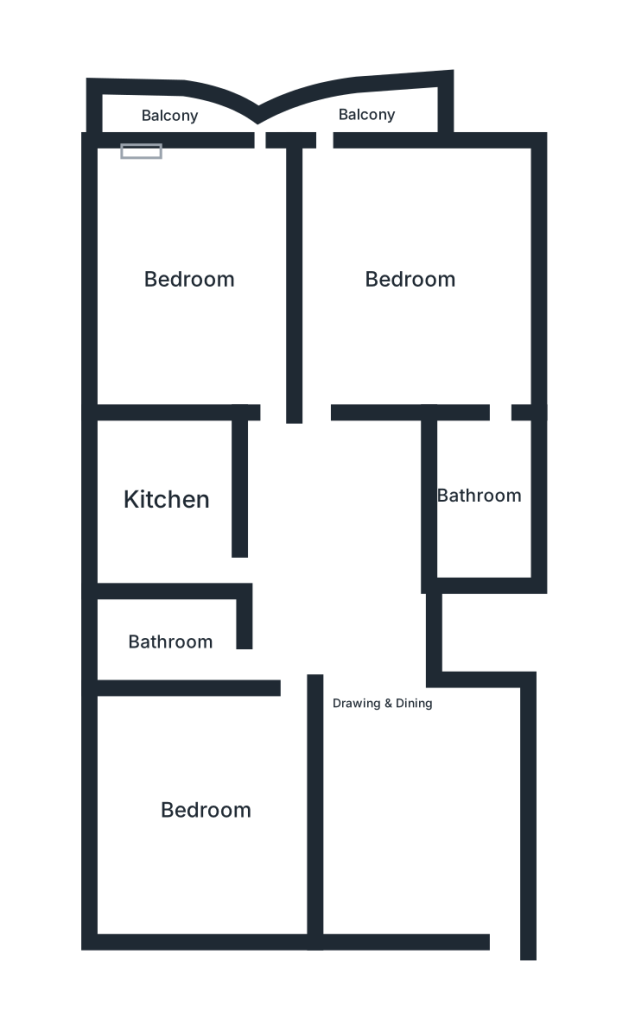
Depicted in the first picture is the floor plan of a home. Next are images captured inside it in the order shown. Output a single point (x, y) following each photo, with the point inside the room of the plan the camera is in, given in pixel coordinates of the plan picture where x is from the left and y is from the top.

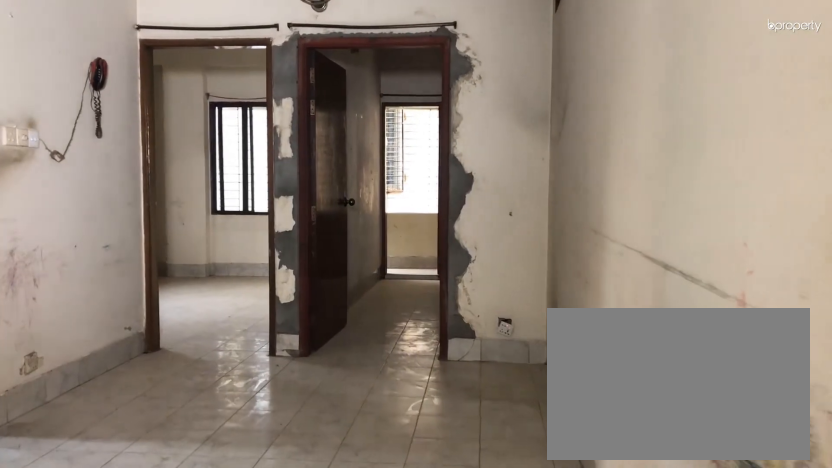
(386, 703)
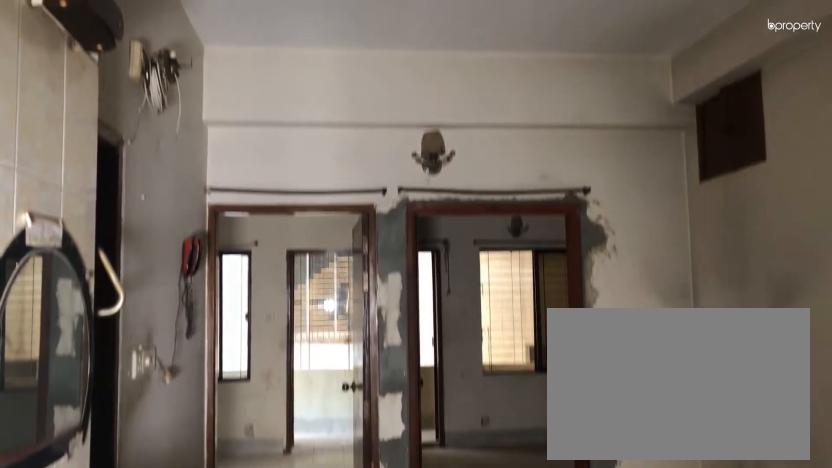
(386, 703)
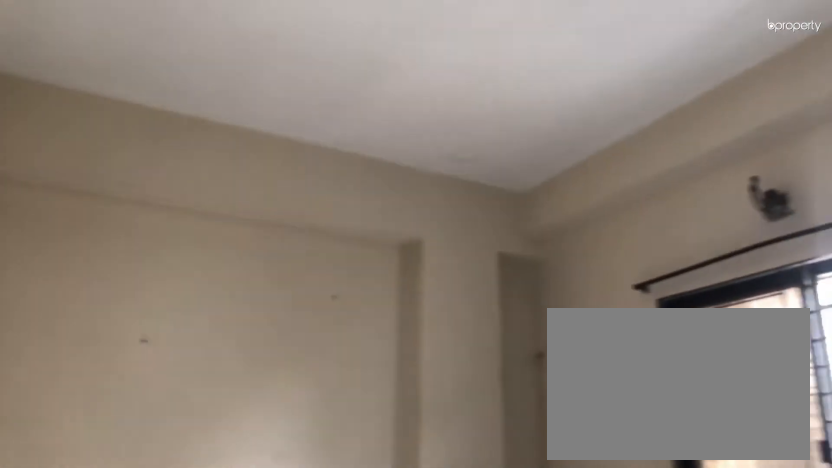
(206, 811)
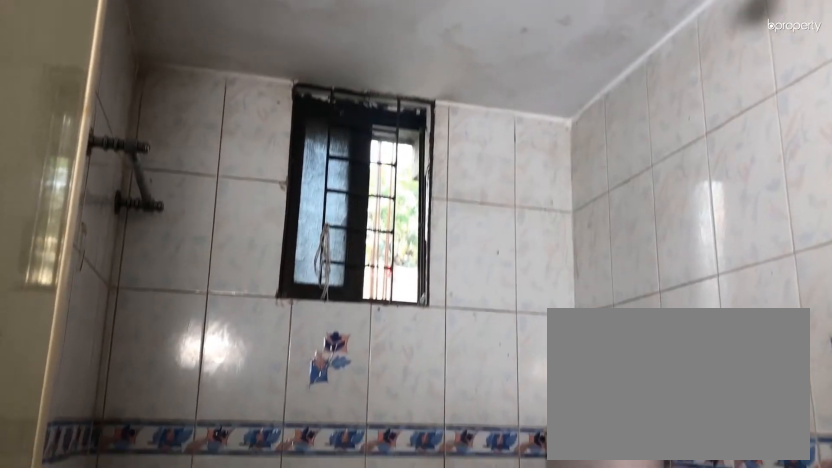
(171, 638)
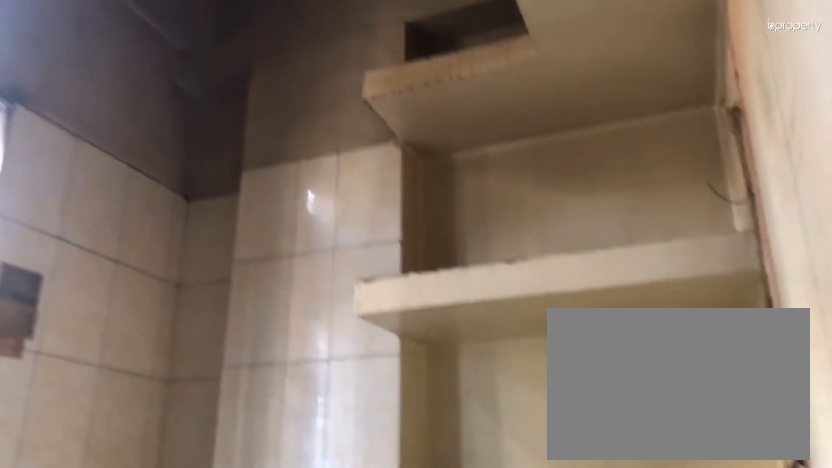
(167, 497)
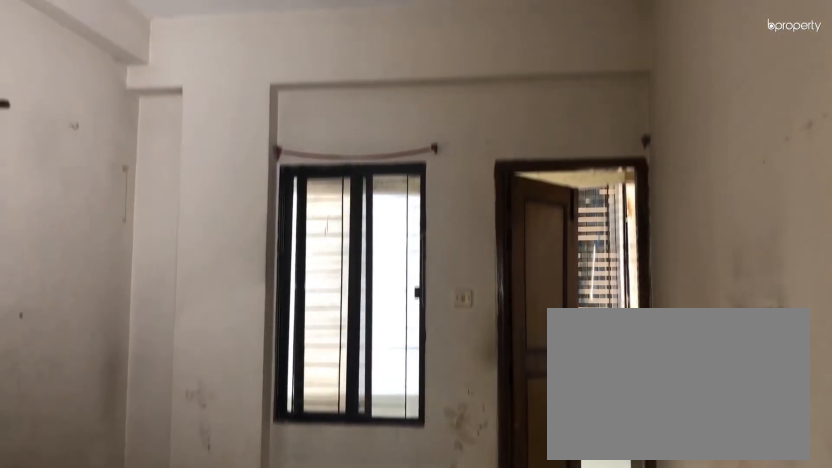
(191, 275)
